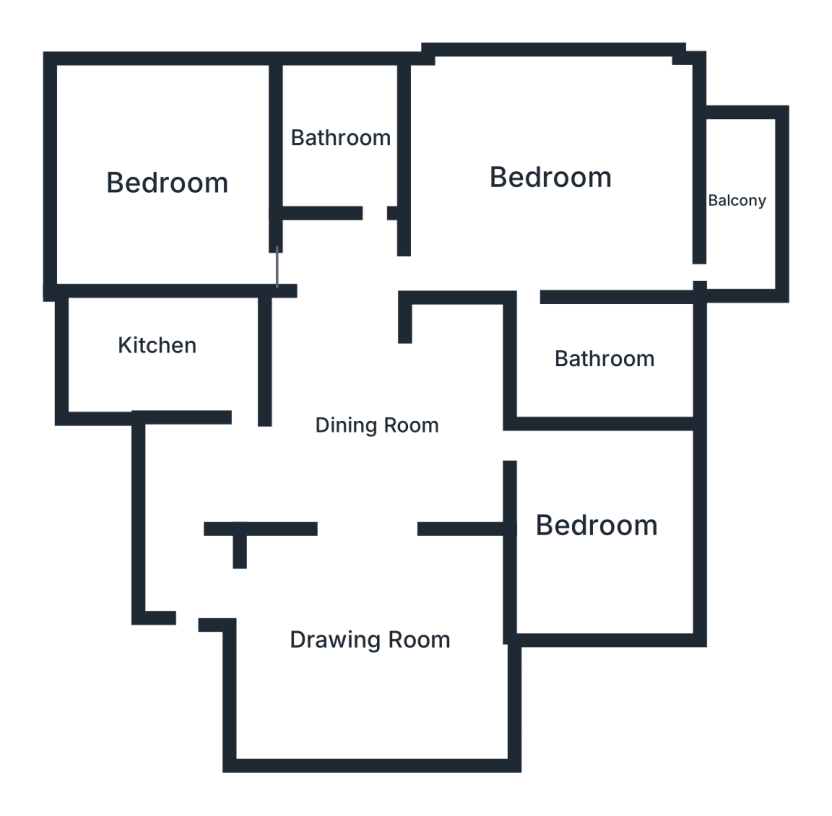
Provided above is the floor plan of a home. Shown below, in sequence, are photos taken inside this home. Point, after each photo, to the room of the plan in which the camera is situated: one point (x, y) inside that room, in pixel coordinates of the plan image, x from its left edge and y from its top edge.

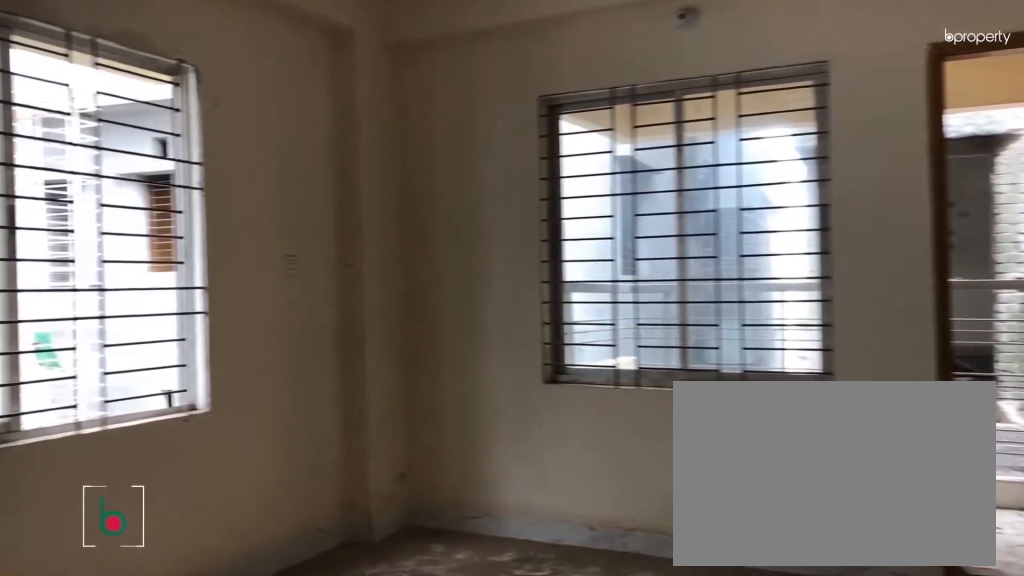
(553, 179)
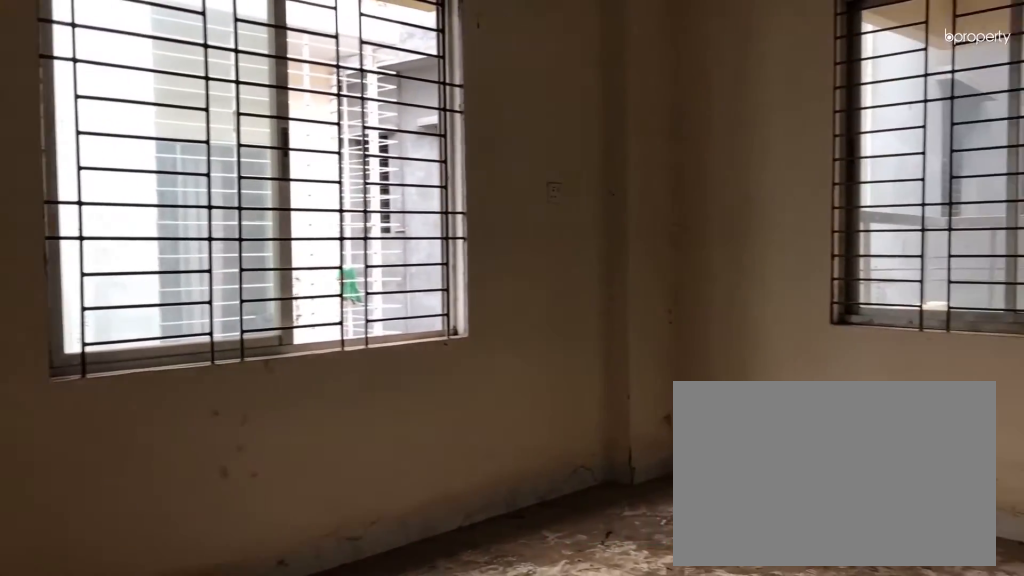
(553, 179)
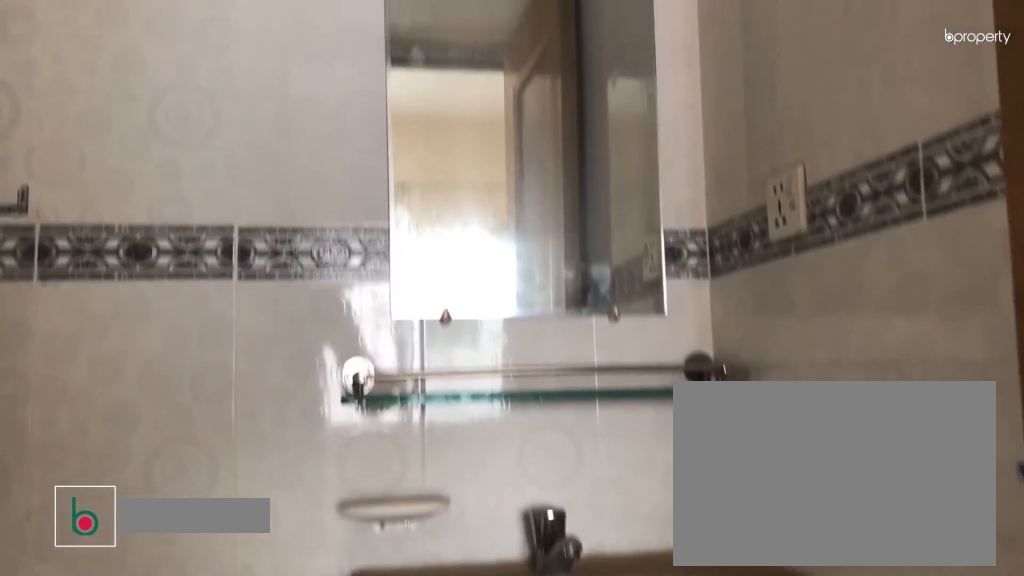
(598, 358)
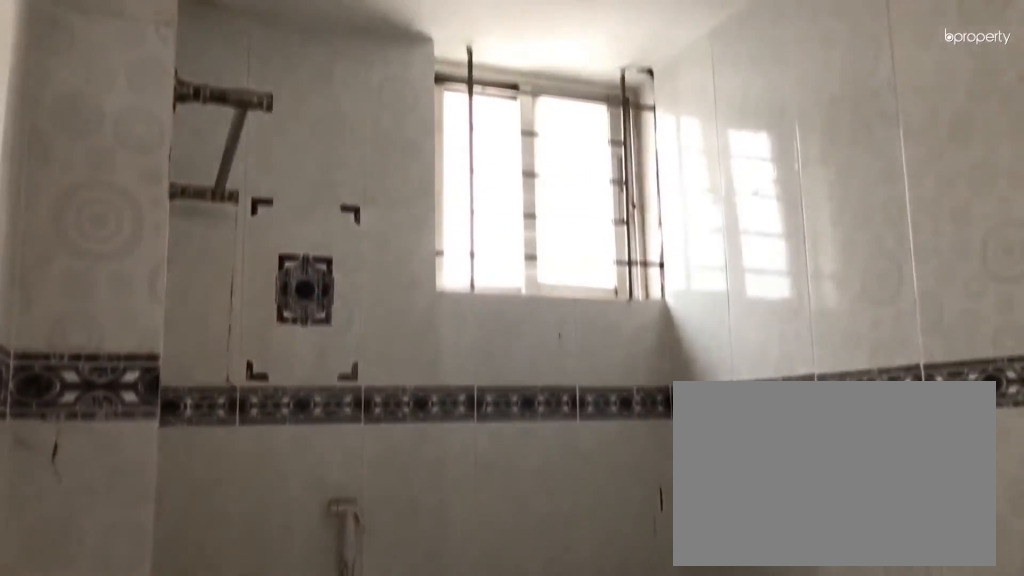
(598, 357)
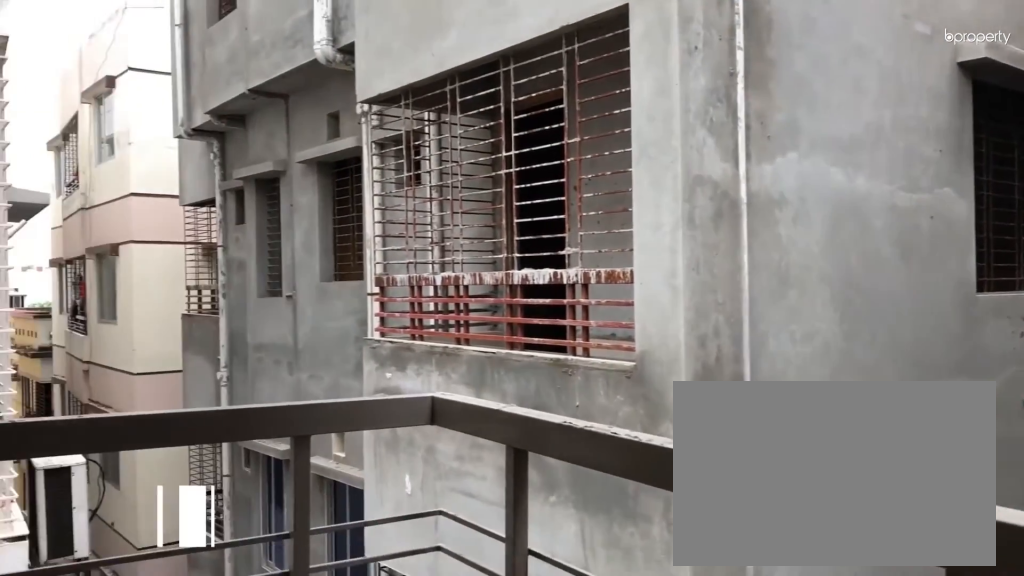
(738, 199)
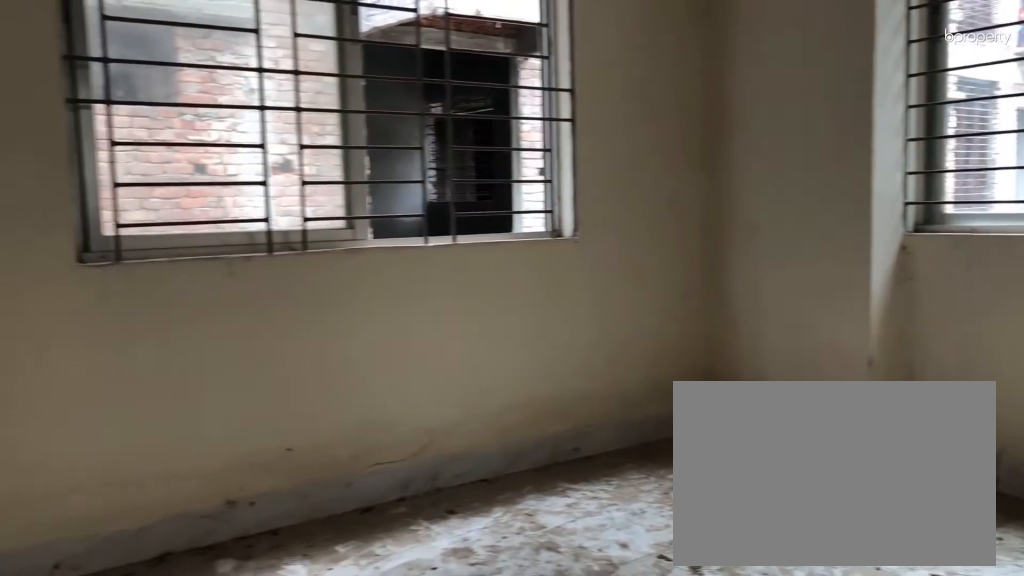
(595, 521)
